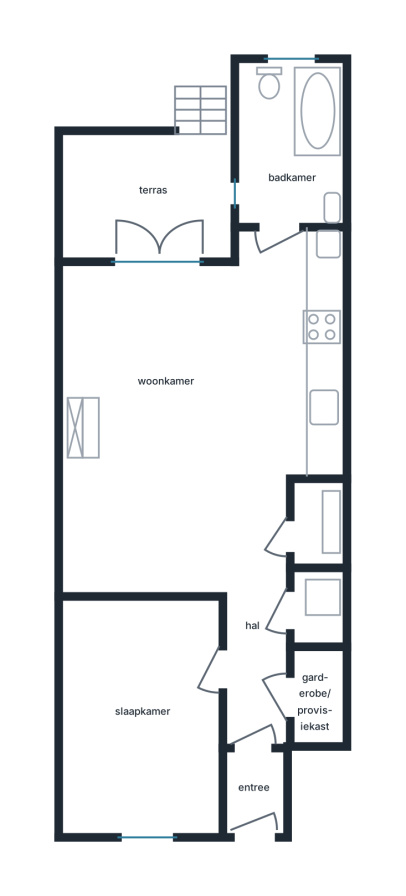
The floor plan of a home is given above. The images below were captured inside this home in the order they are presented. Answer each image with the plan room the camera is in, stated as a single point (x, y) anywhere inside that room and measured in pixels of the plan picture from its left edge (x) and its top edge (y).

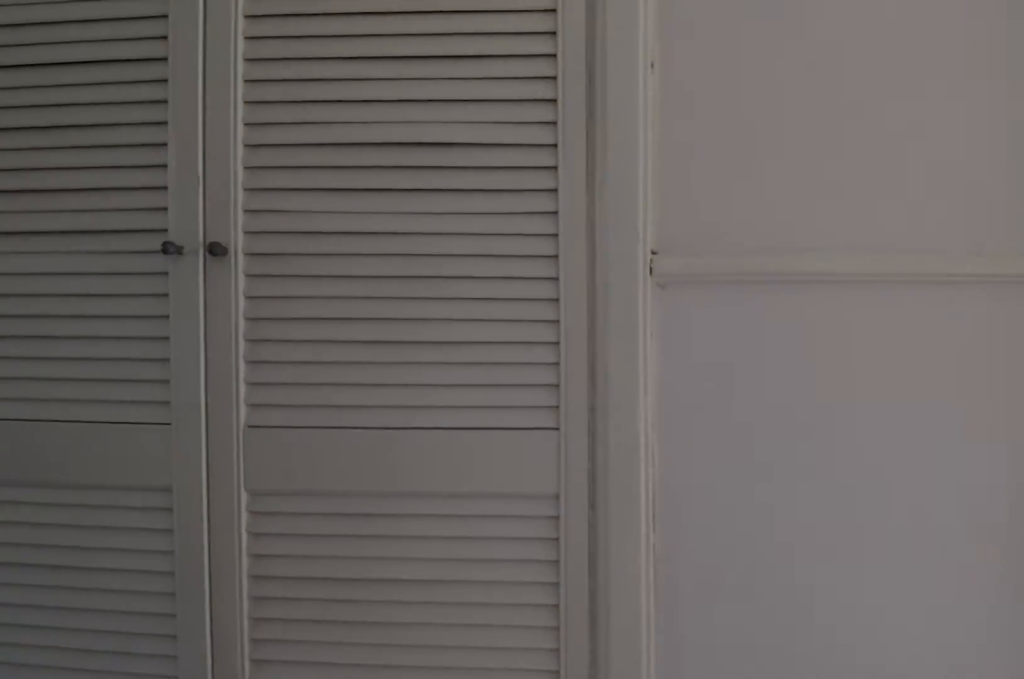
(255, 711)
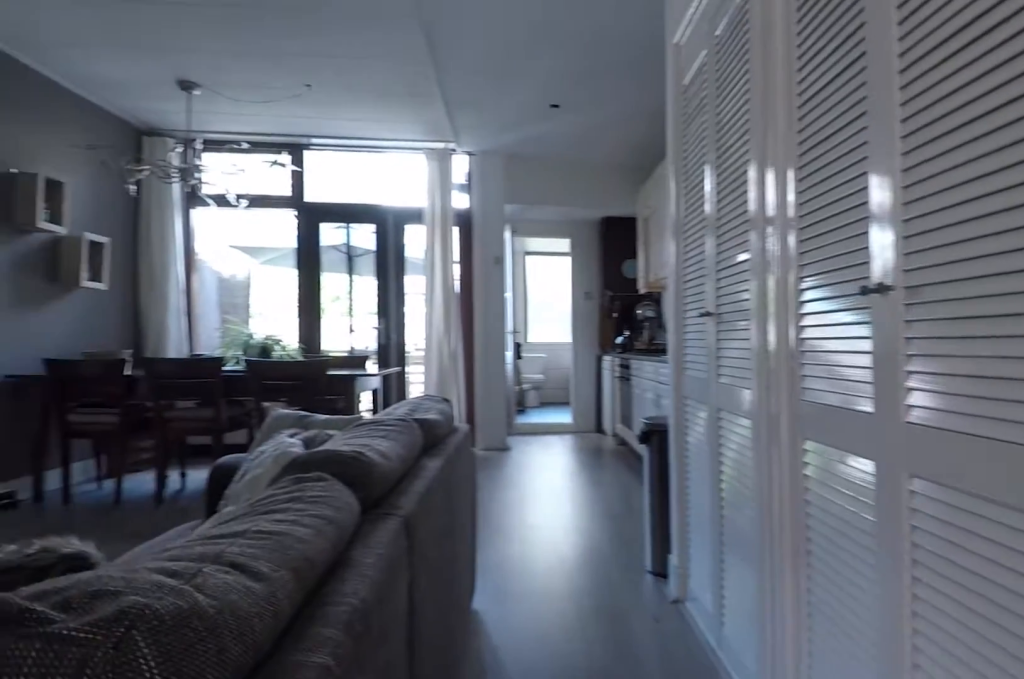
(175, 537)
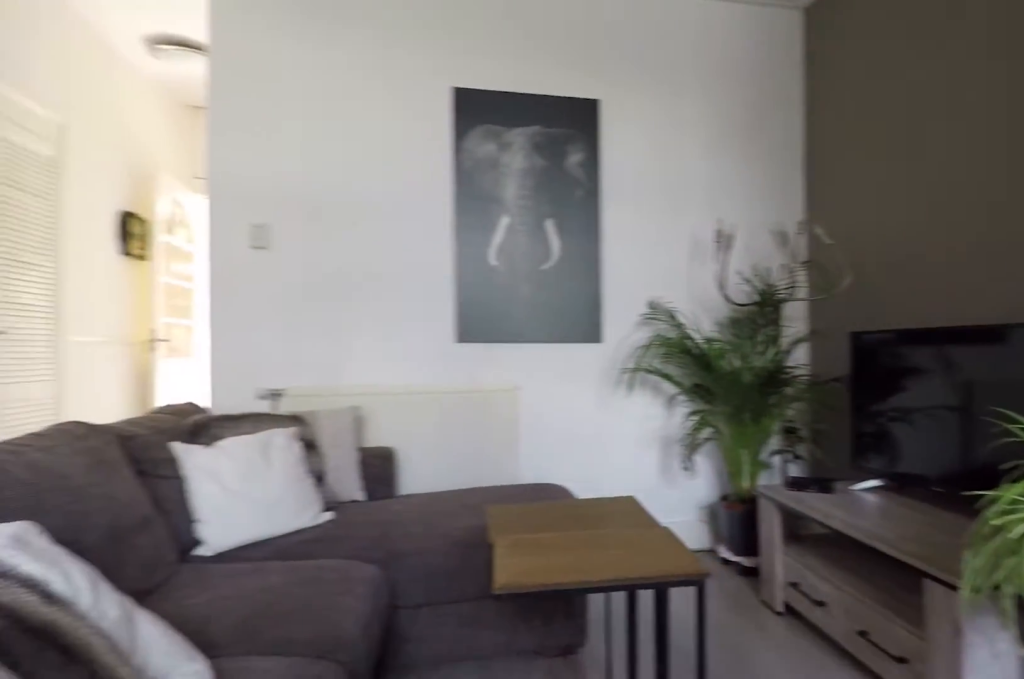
(175, 537)
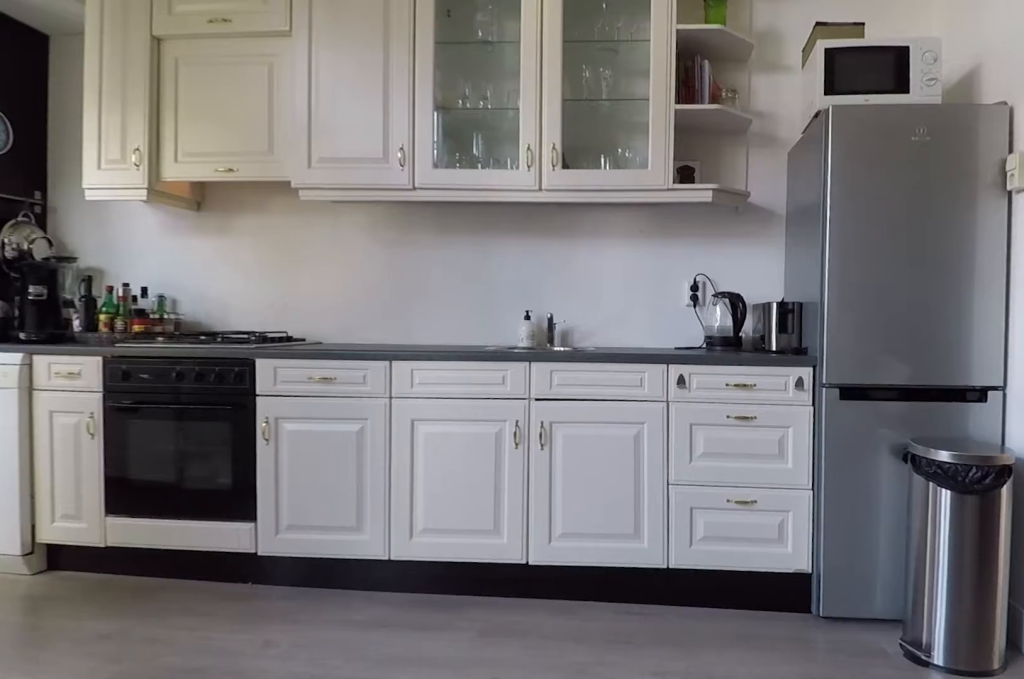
(211, 365)
